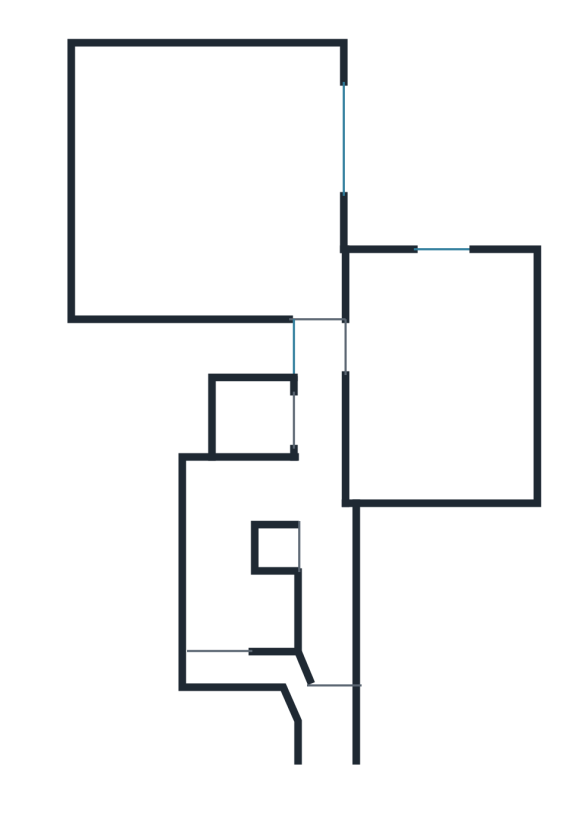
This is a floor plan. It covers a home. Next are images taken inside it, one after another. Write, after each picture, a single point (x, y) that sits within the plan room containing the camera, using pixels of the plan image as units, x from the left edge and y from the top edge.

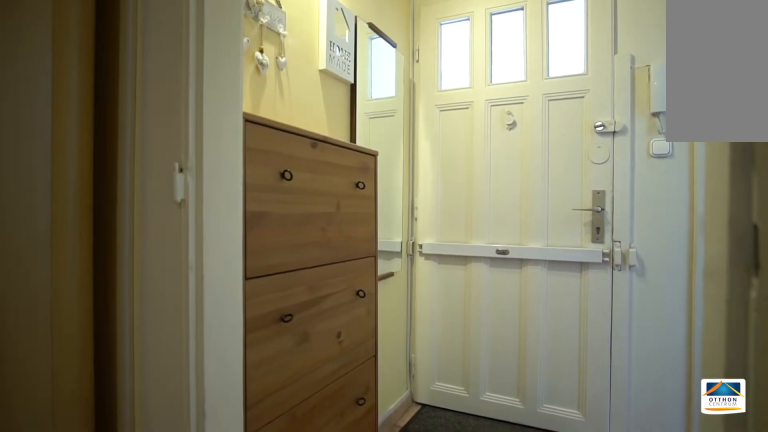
(320, 478)
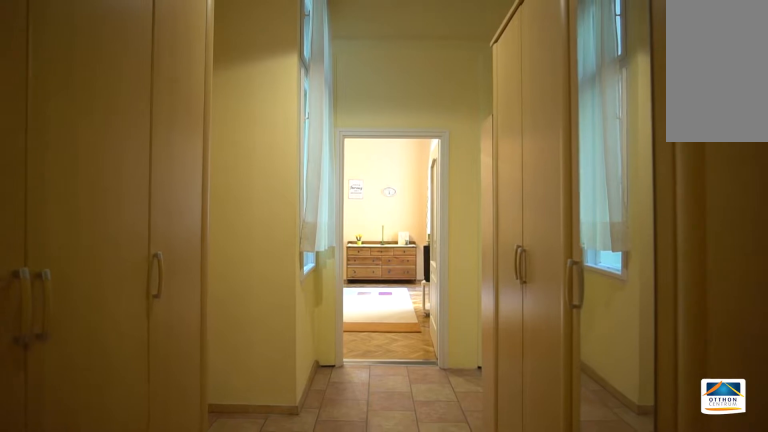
(320, 478)
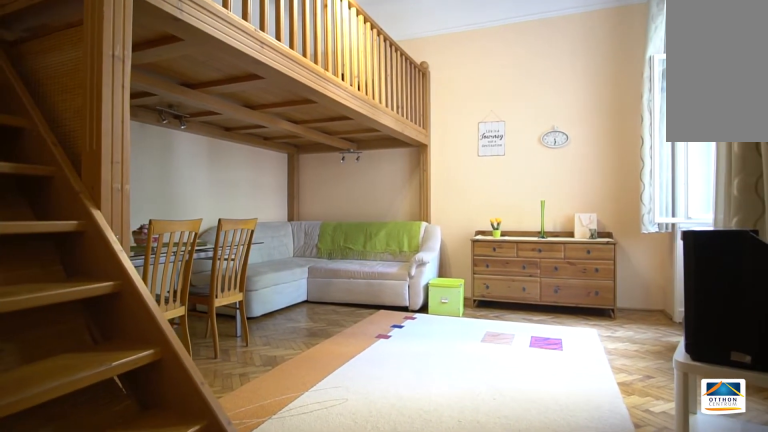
(206, 181)
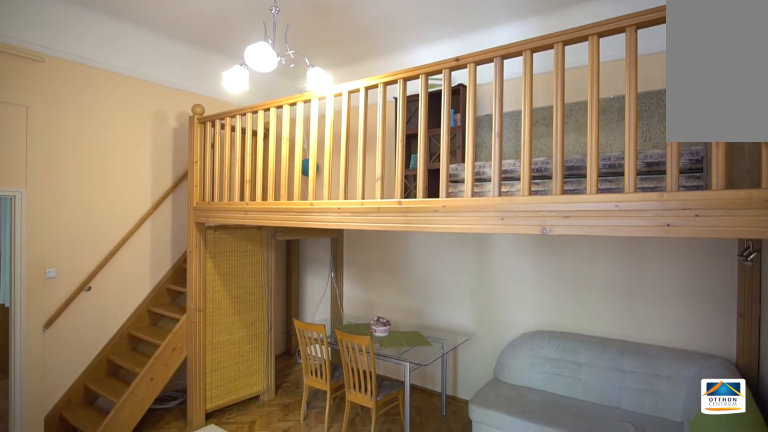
(206, 181)
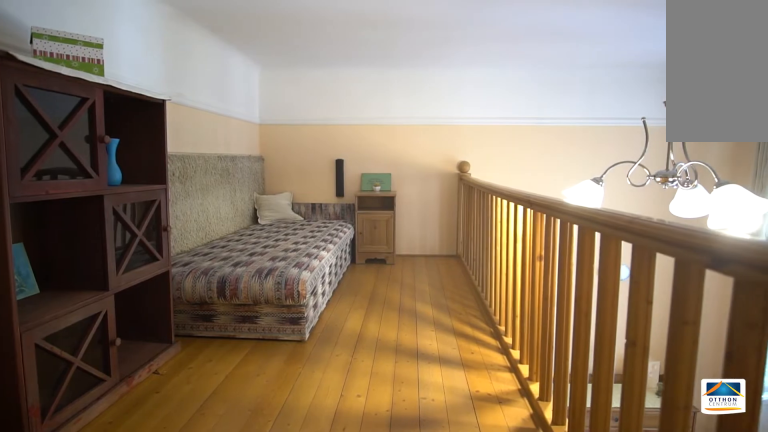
(122, 192)
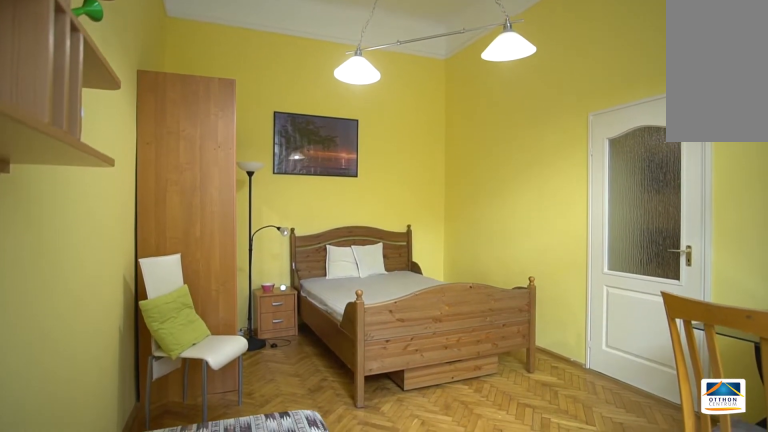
(434, 364)
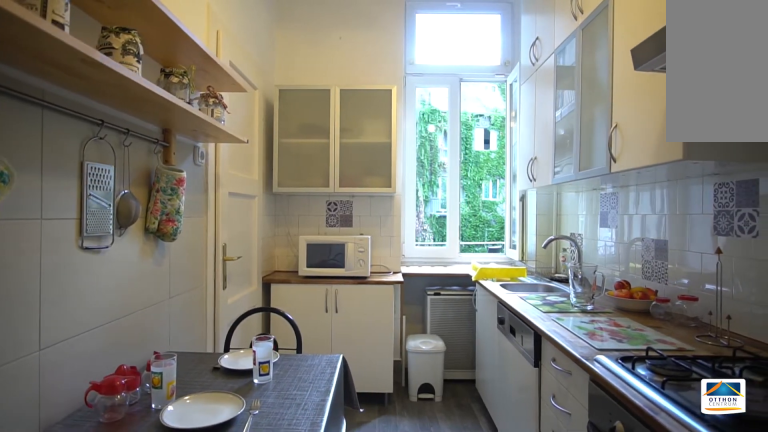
(208, 566)
